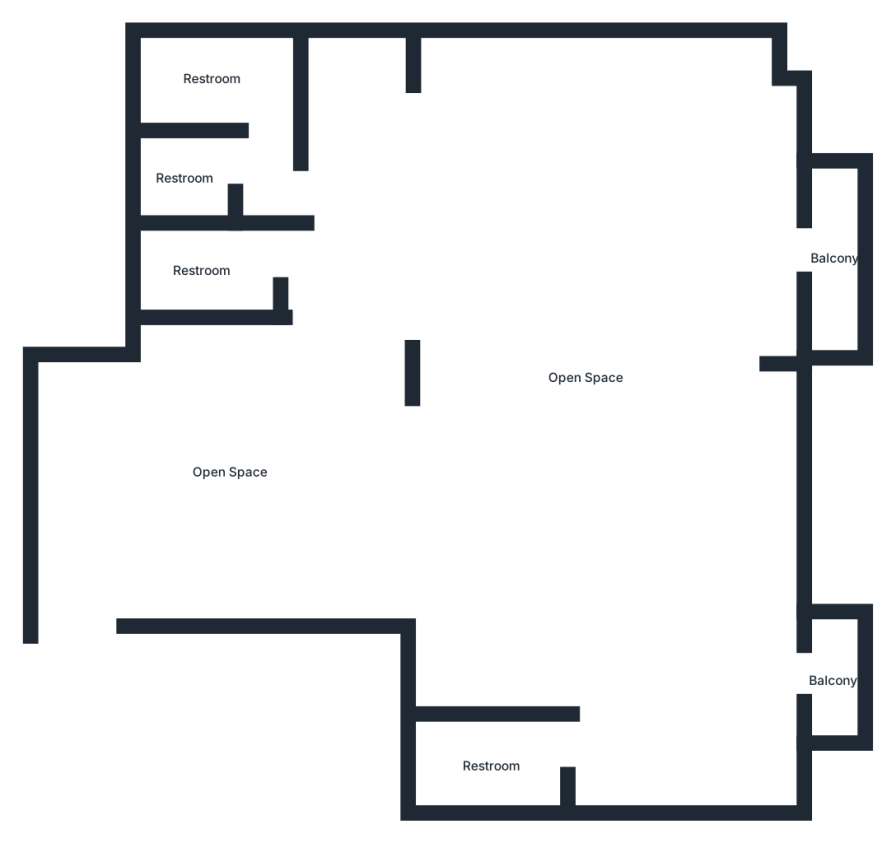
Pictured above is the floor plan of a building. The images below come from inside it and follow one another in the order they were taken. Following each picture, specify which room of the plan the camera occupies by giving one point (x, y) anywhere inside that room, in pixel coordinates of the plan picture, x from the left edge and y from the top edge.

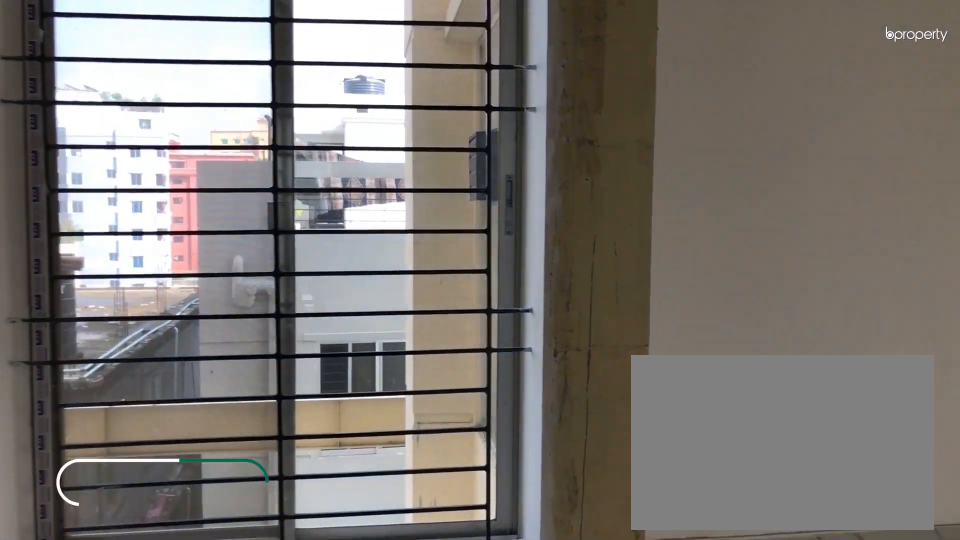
(234, 475)
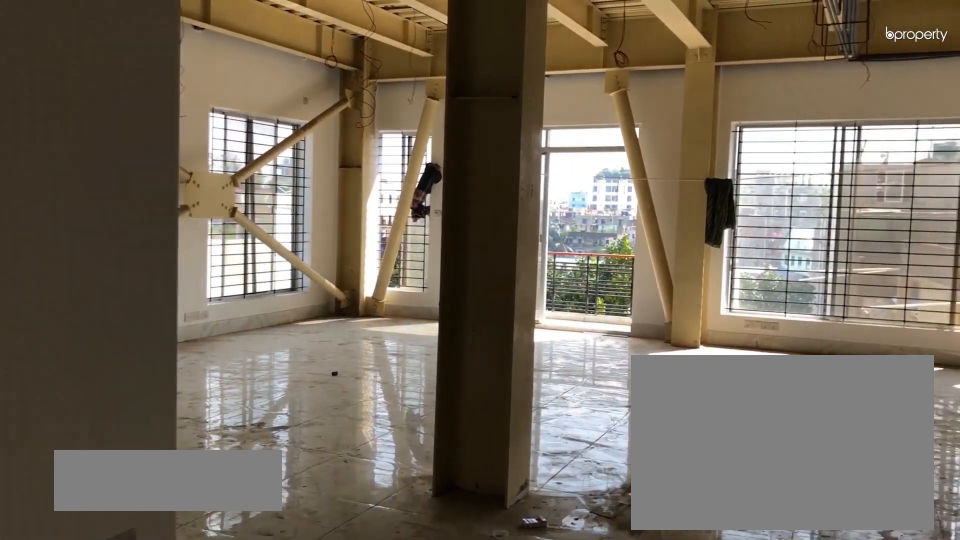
(234, 475)
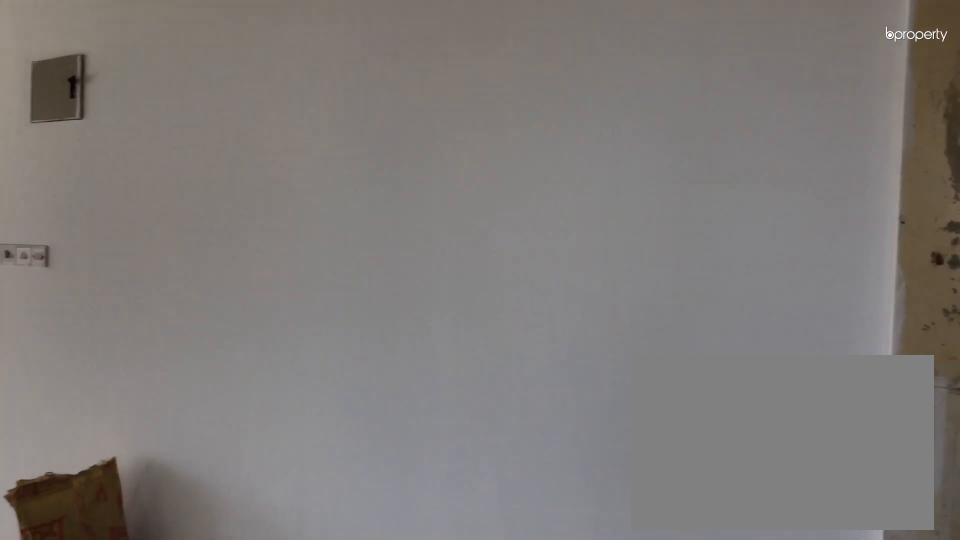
(234, 475)
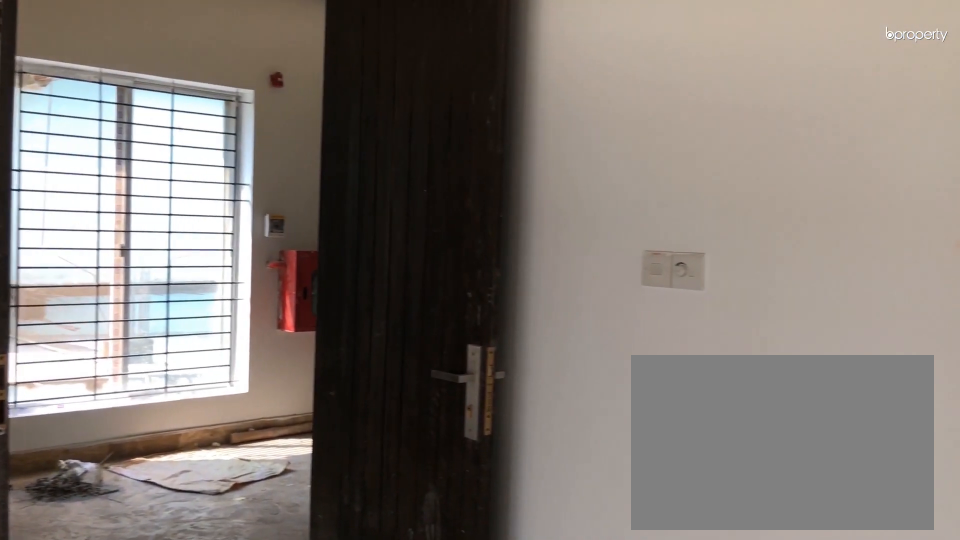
(234, 475)
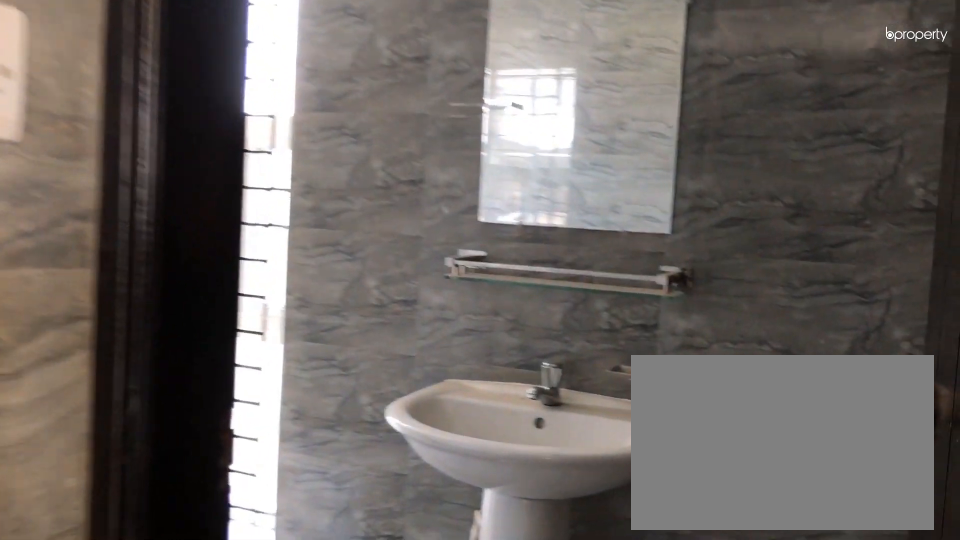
(211, 81)
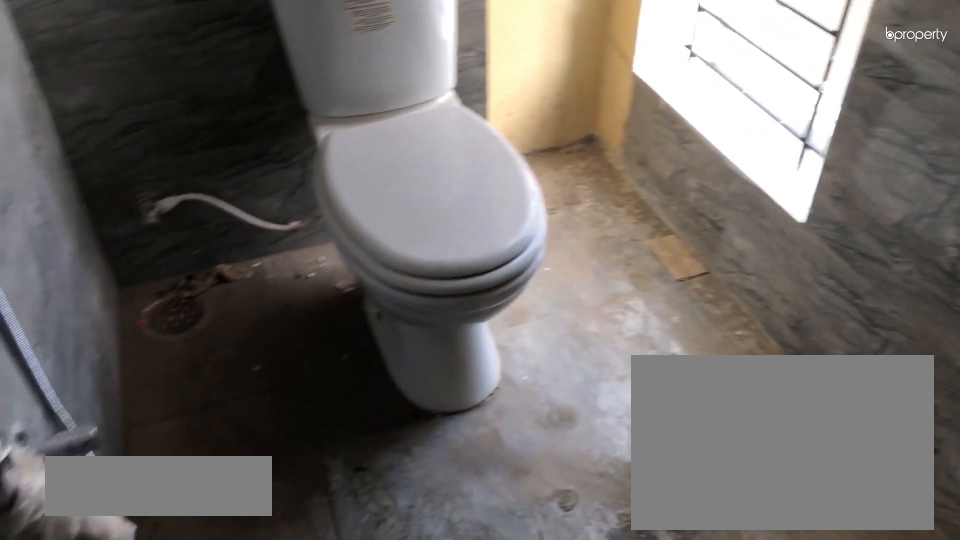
(211, 81)
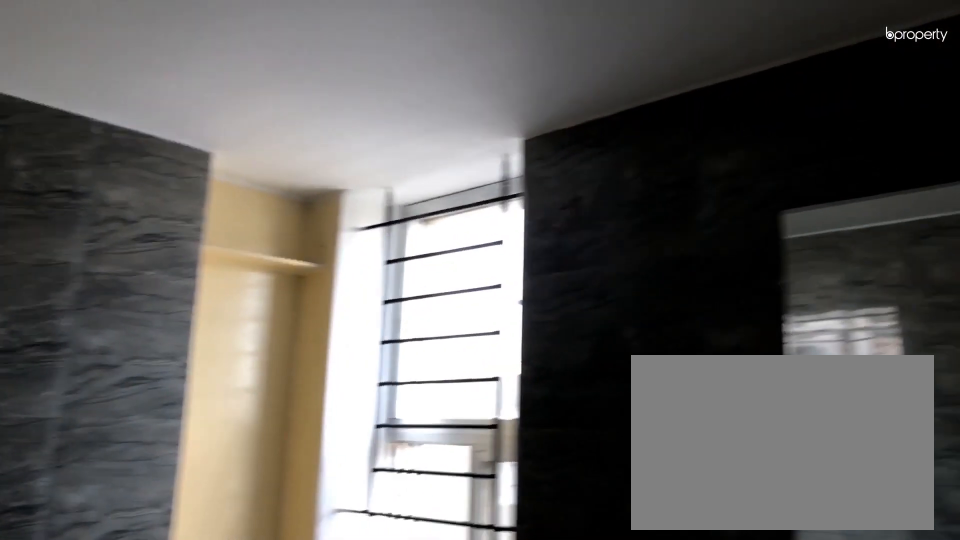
(211, 81)
